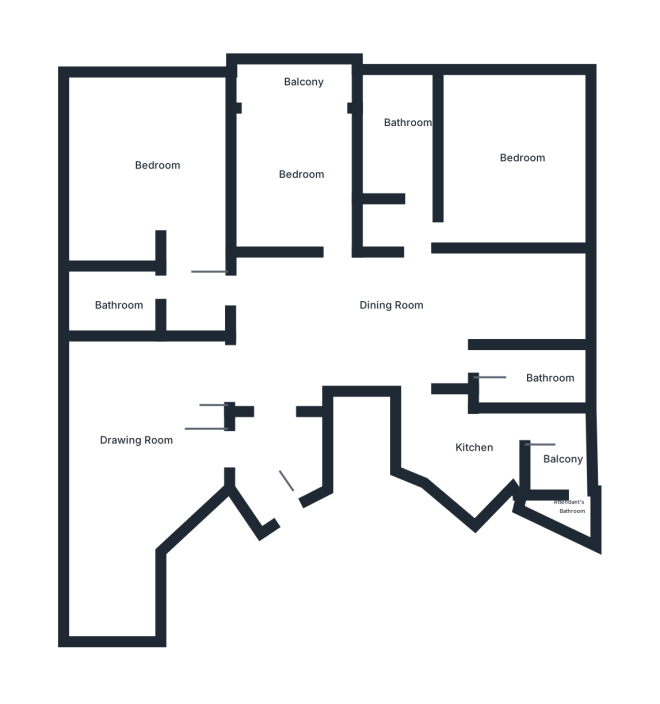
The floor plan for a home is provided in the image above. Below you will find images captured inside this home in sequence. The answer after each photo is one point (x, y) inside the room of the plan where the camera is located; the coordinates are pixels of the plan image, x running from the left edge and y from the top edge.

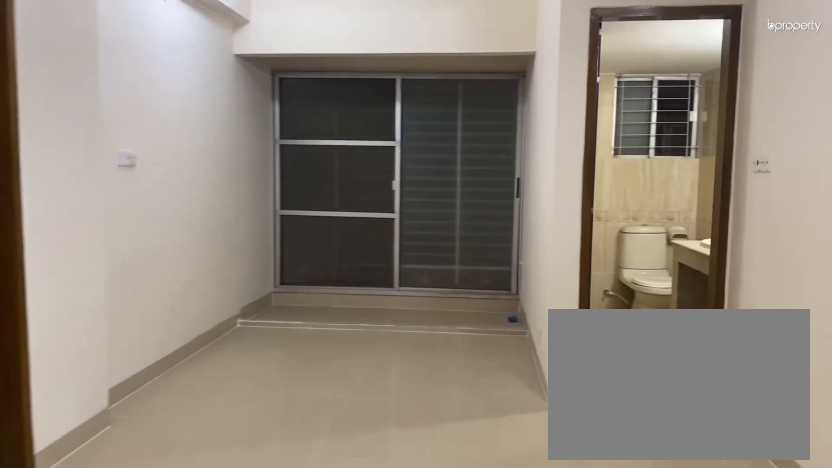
(379, 322)
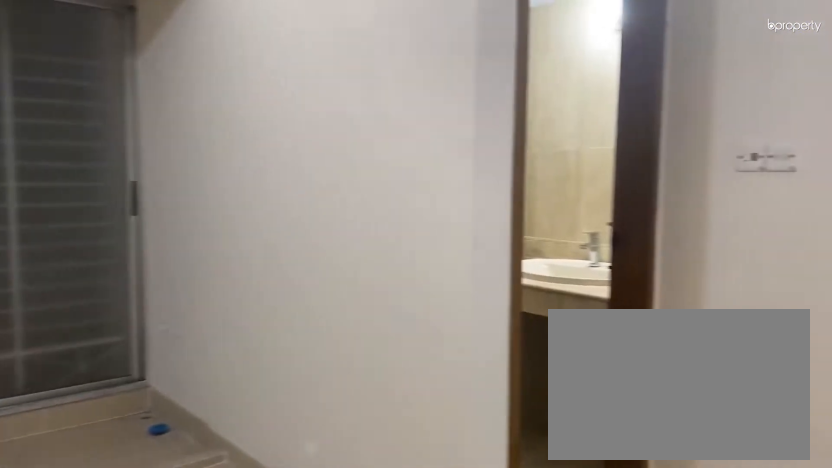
(379, 322)
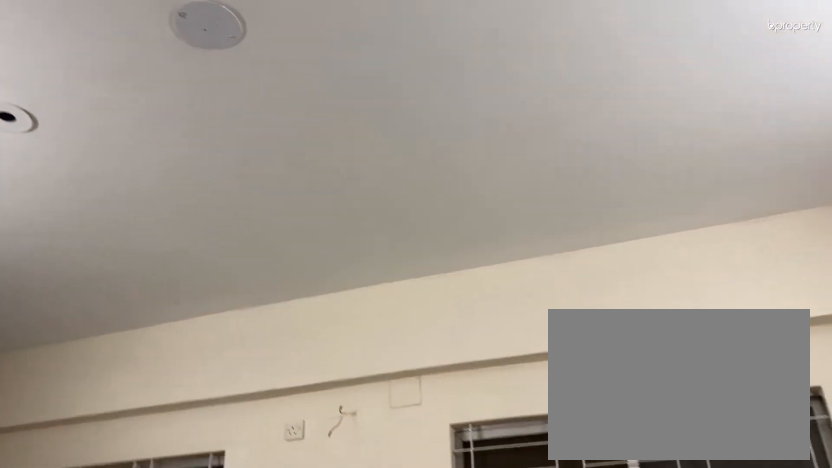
(129, 467)
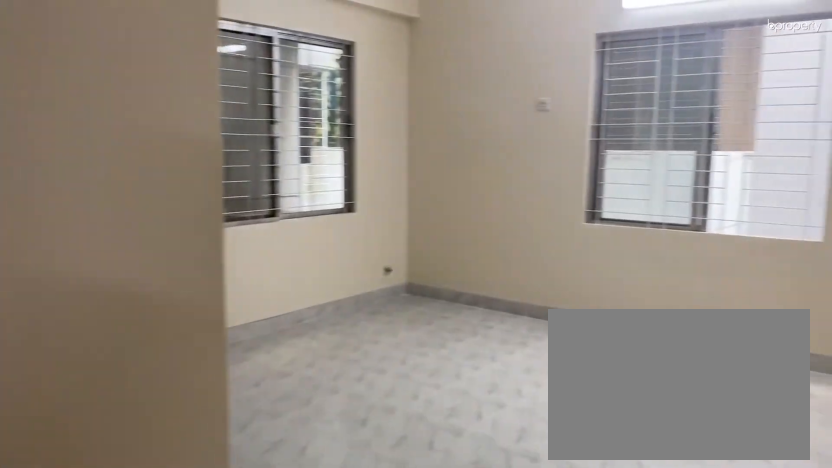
(194, 278)
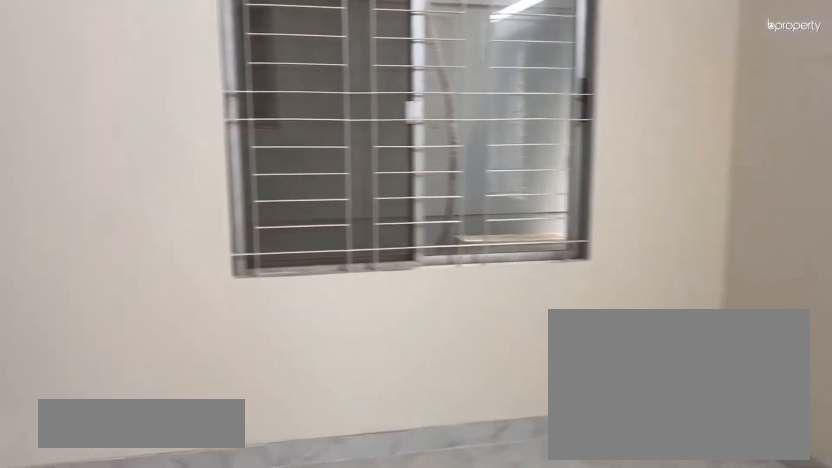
(158, 161)
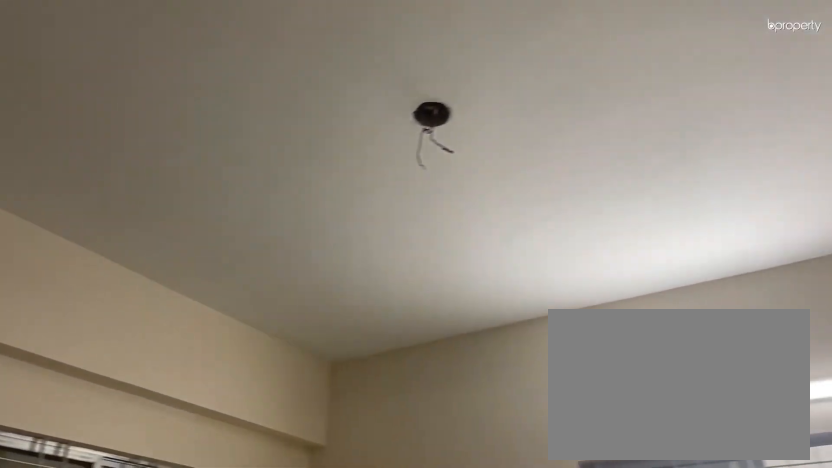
(158, 161)
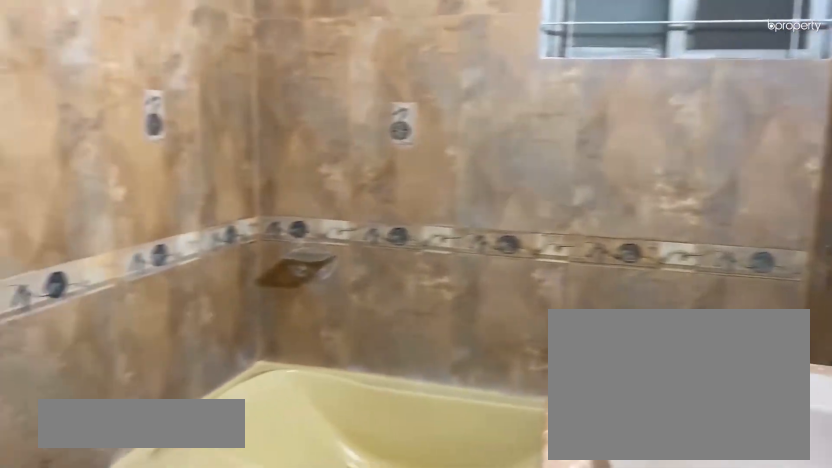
(119, 297)
